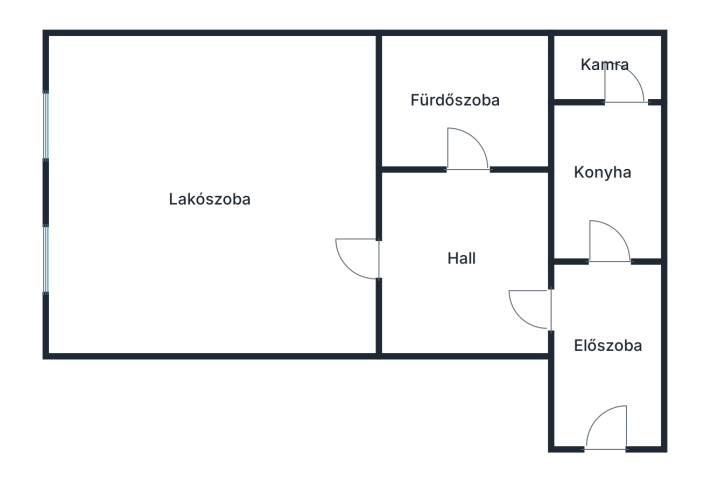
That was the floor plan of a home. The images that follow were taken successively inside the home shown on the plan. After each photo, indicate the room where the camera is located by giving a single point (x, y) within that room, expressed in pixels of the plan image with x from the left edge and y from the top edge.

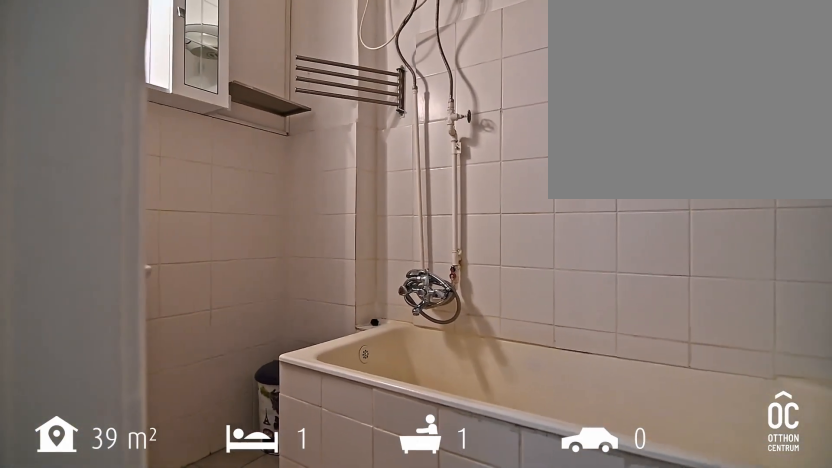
(461, 97)
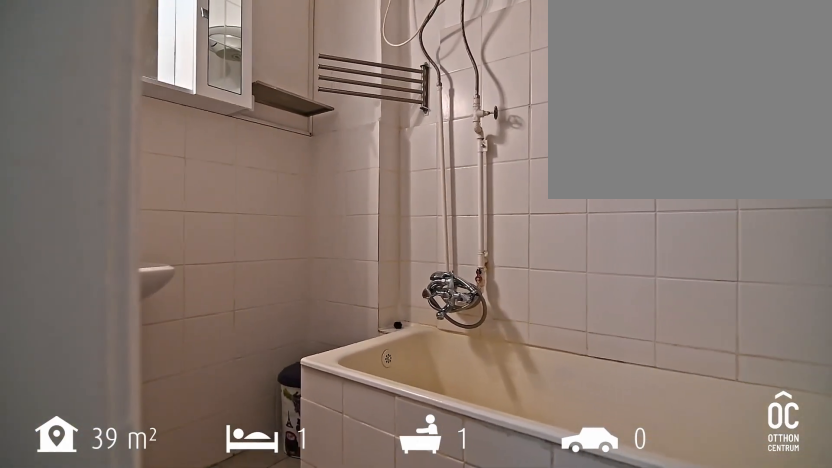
(461, 97)
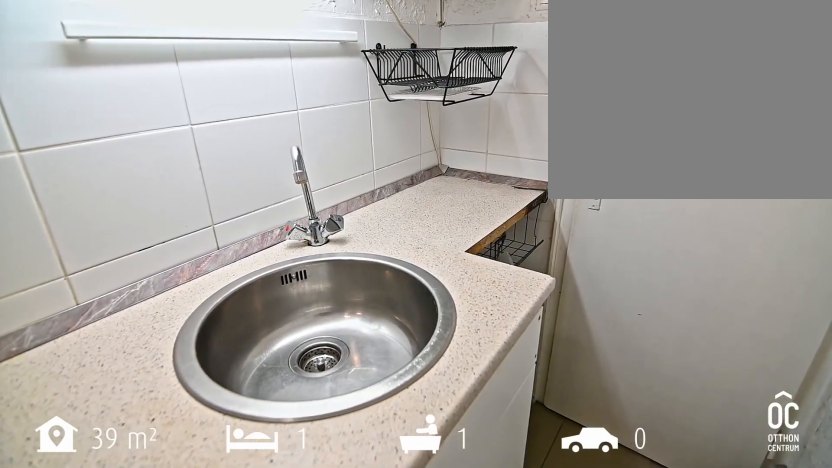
(606, 177)
